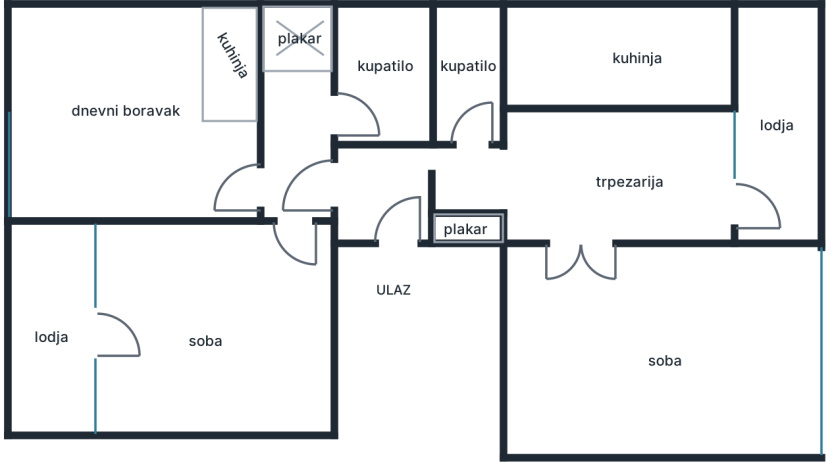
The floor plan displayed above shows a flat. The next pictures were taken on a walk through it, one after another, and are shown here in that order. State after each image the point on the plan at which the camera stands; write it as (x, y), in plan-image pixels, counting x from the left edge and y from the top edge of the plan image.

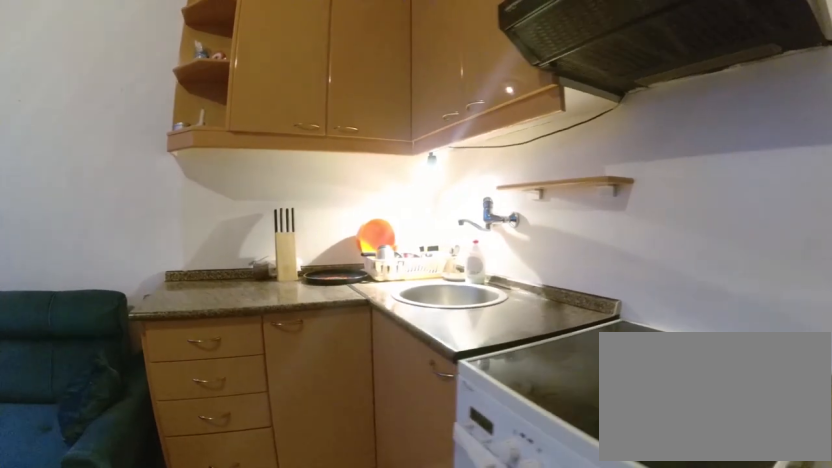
(199, 156)
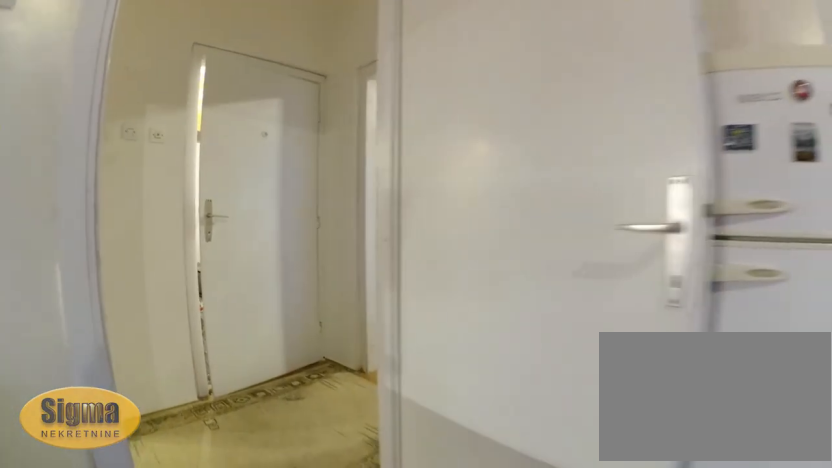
(212, 170)
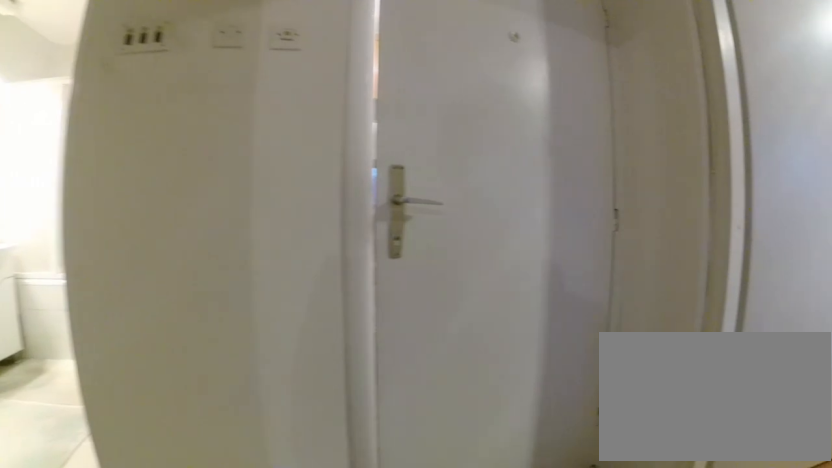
(258, 175)
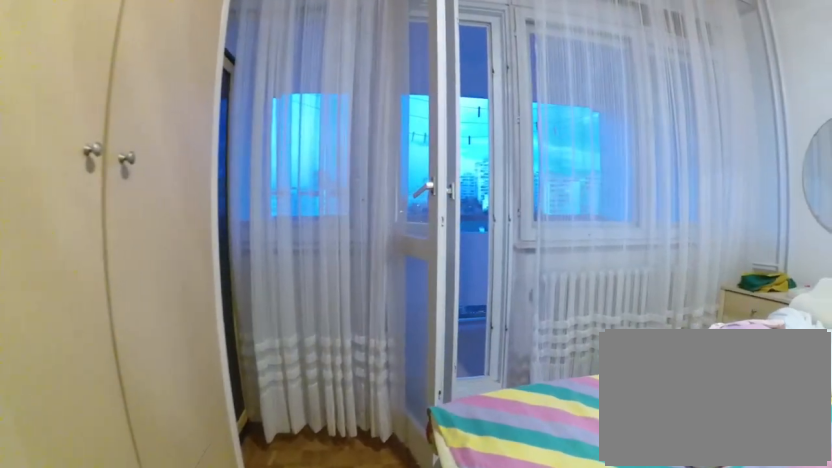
(258, 355)
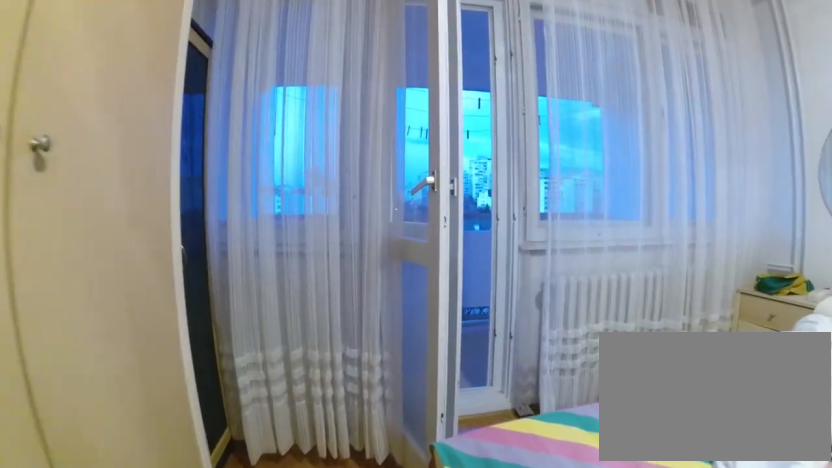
(249, 355)
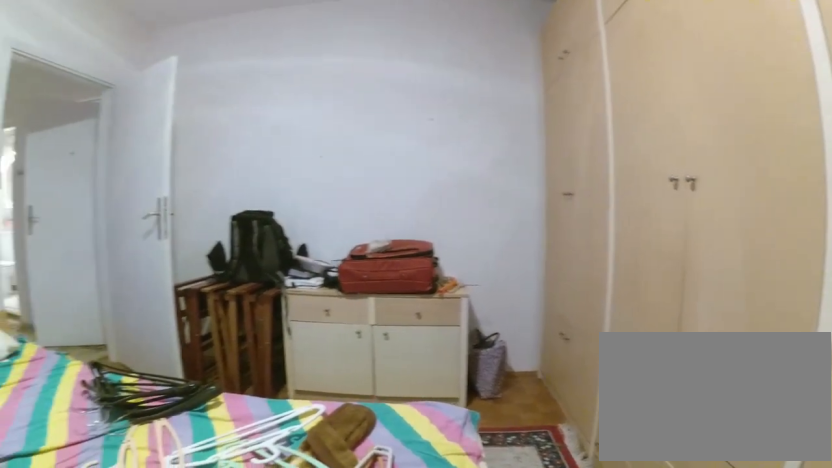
(166, 359)
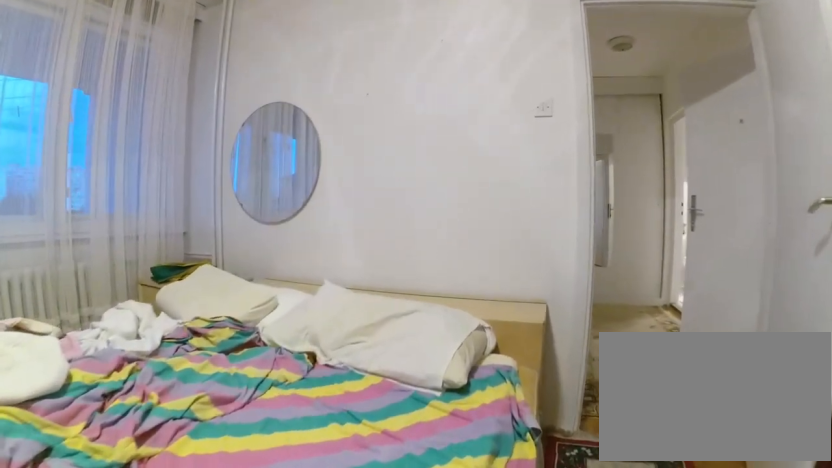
(277, 371)
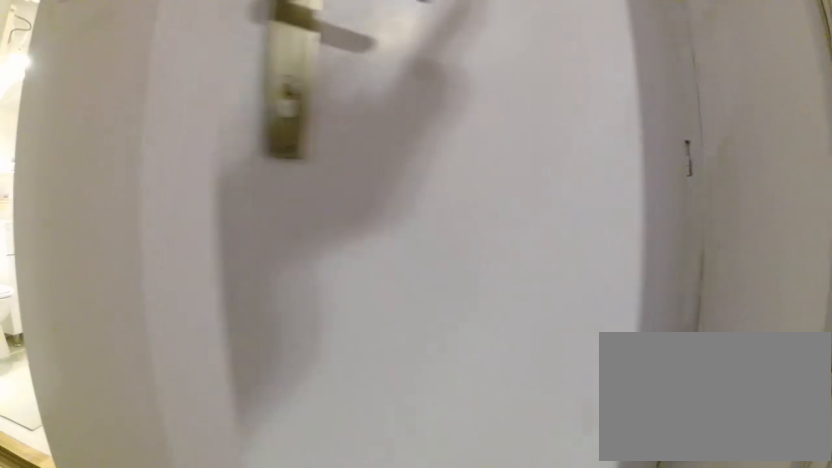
(285, 205)
